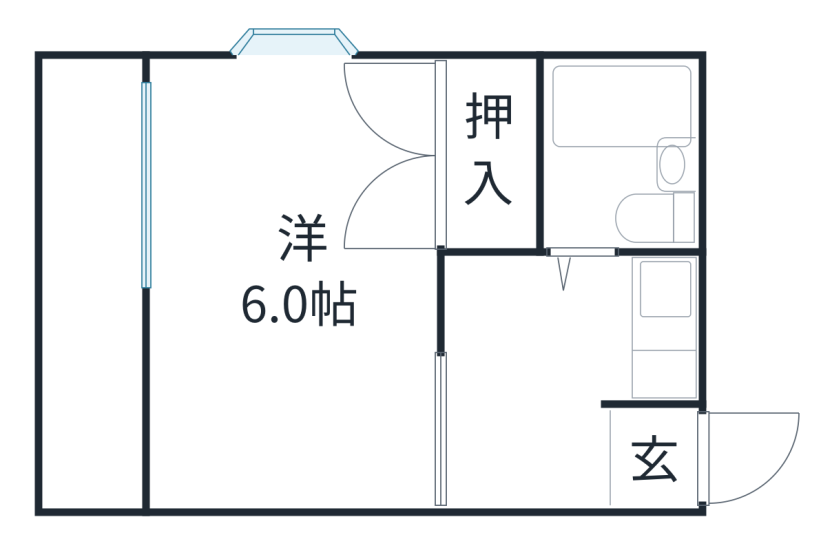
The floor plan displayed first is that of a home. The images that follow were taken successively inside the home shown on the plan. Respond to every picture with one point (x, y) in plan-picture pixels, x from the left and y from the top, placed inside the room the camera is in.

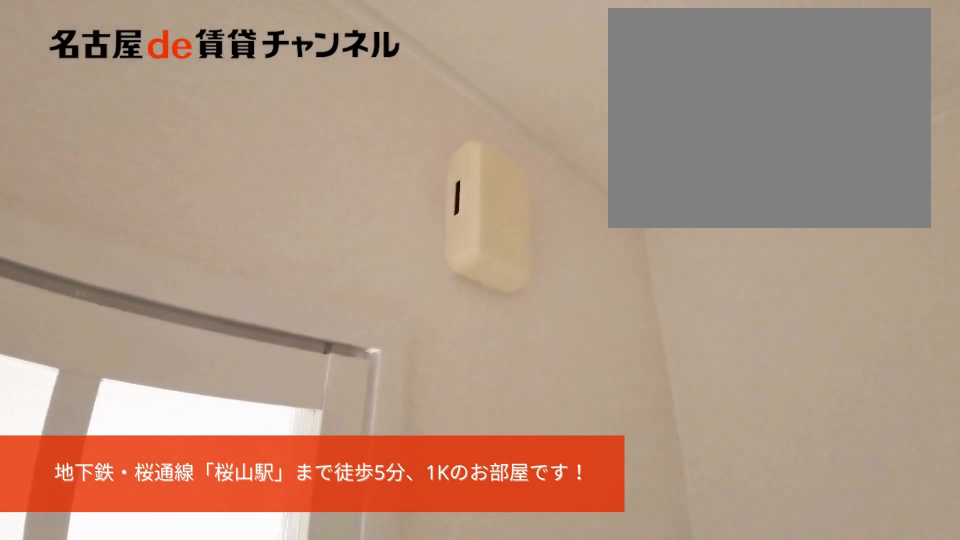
(530, 380)
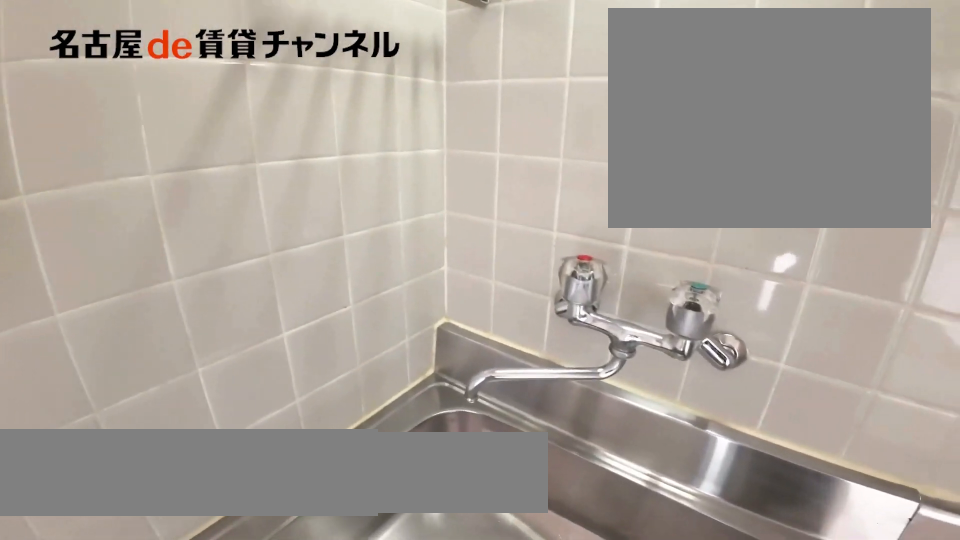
(669, 334)
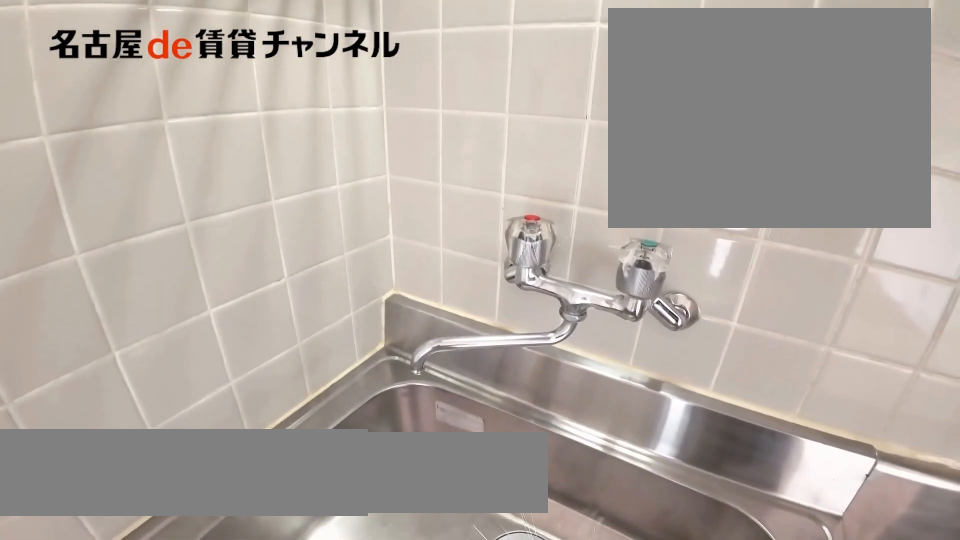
(669, 334)
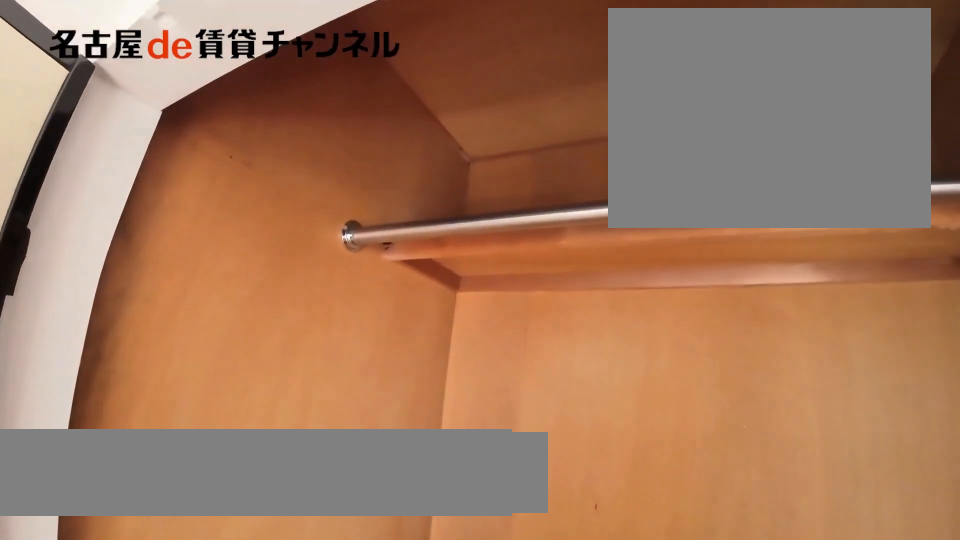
(490, 154)
